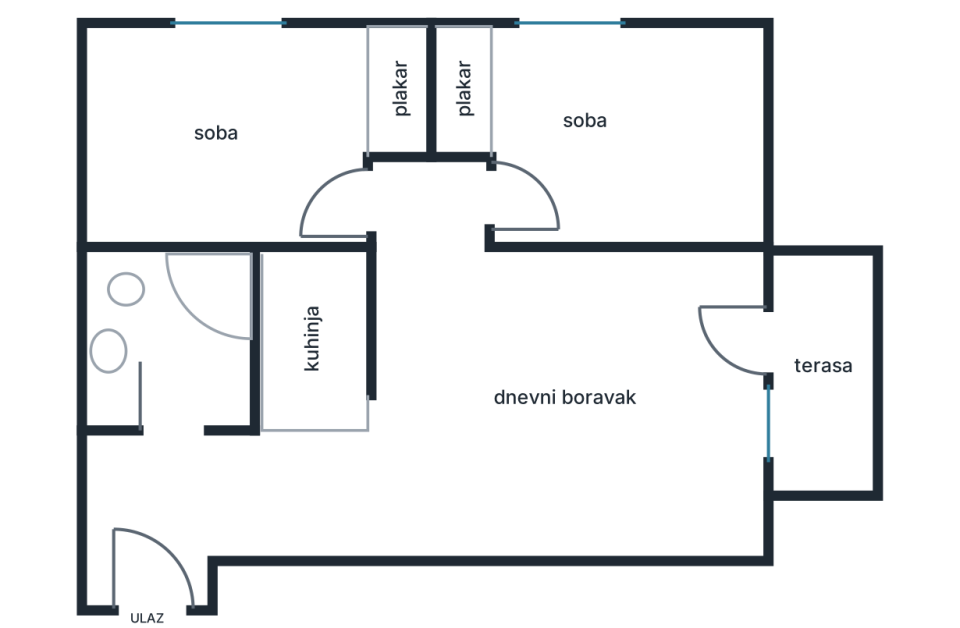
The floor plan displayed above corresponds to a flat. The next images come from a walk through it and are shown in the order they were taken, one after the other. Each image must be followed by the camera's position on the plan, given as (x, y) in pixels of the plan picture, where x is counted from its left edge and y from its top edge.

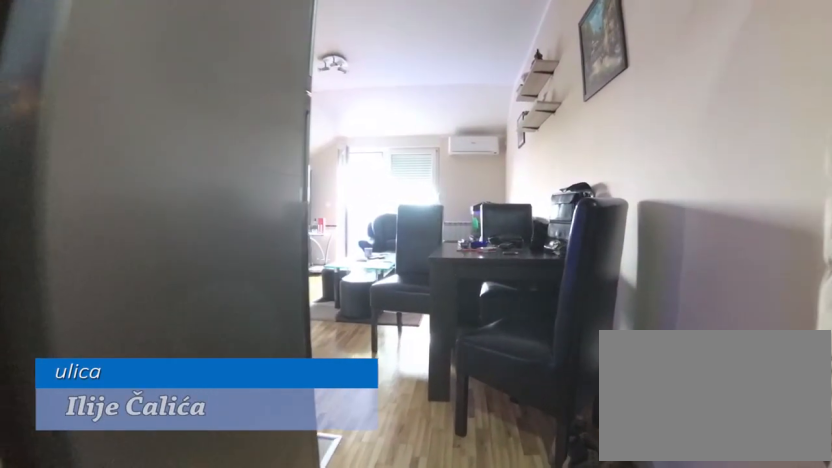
(203, 516)
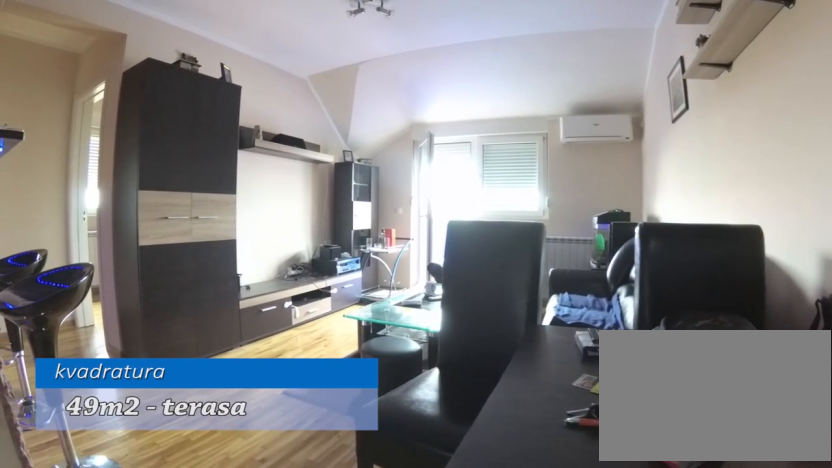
(349, 508)
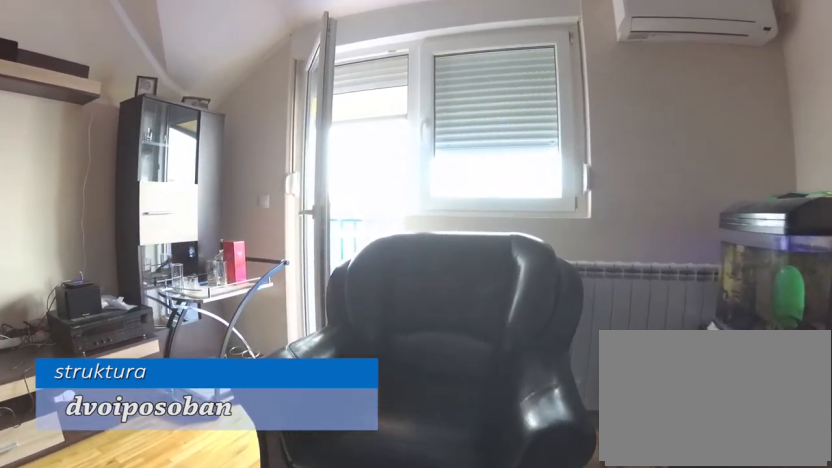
(549, 425)
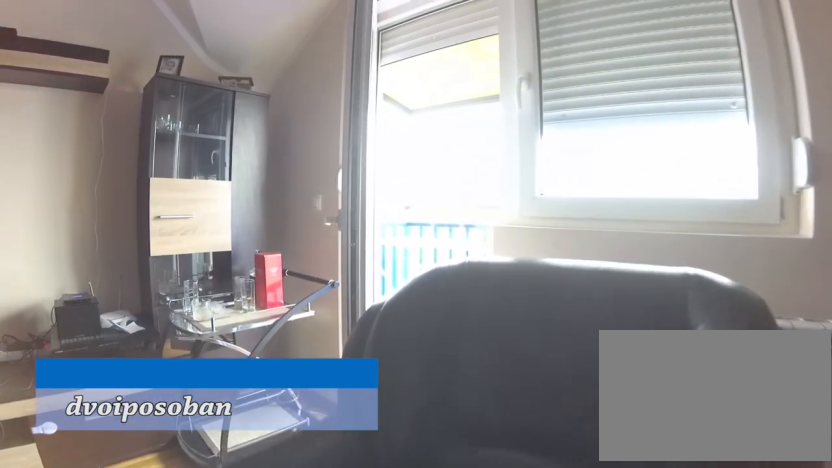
(592, 425)
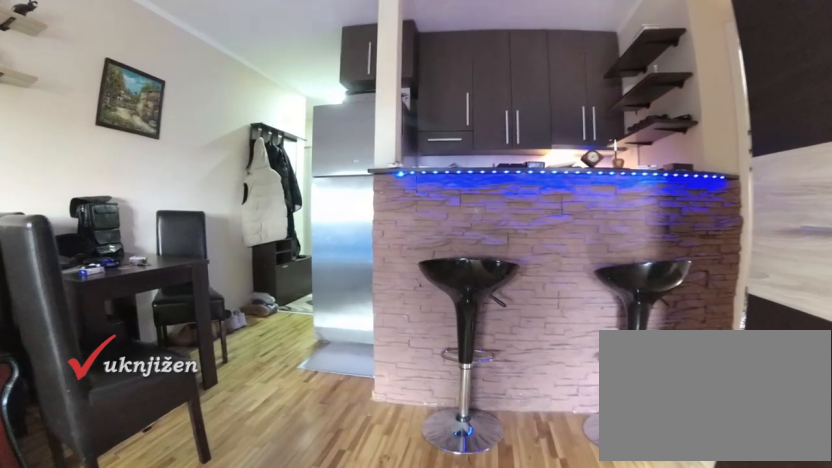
(560, 365)
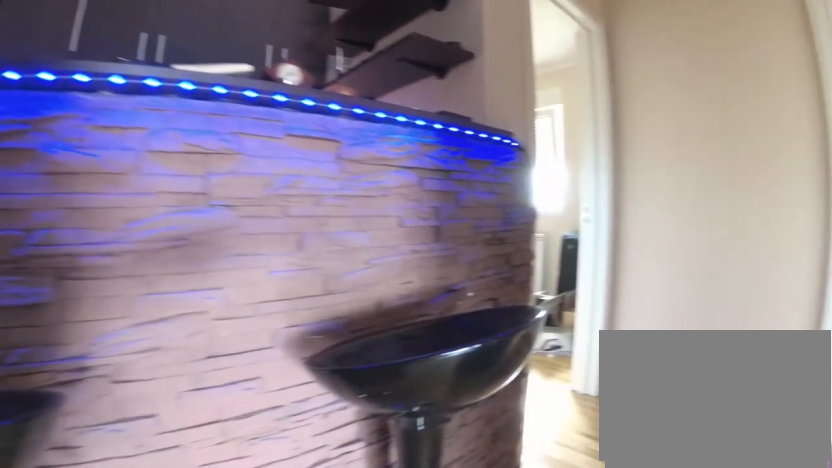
(469, 340)
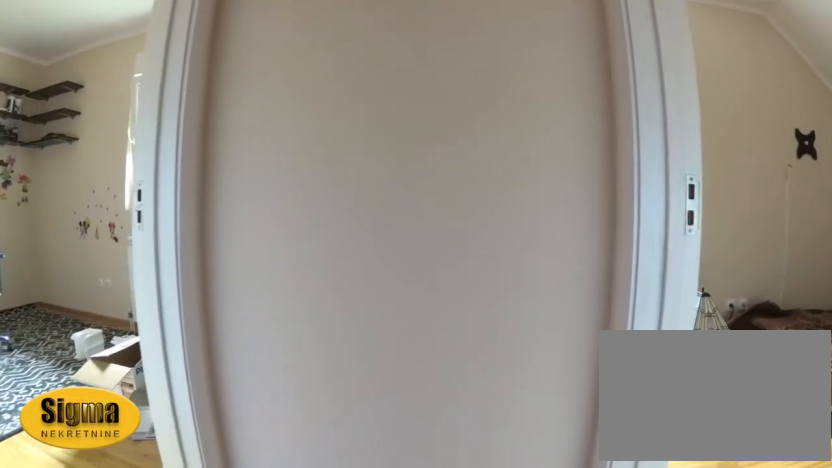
(421, 261)
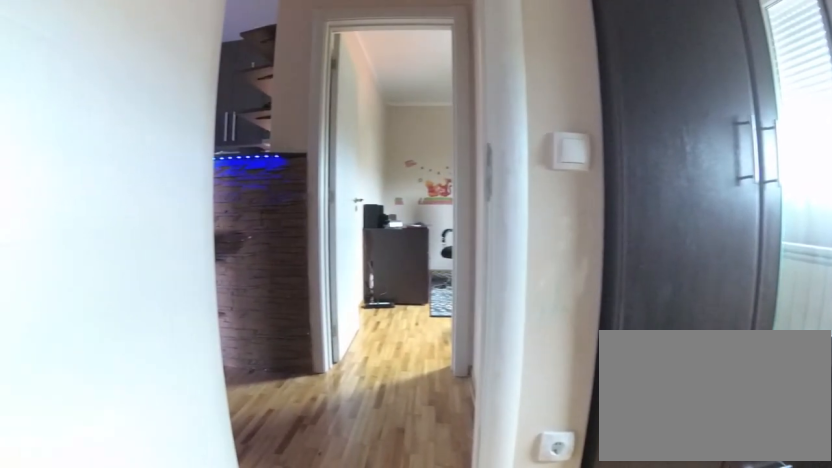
(628, 210)
